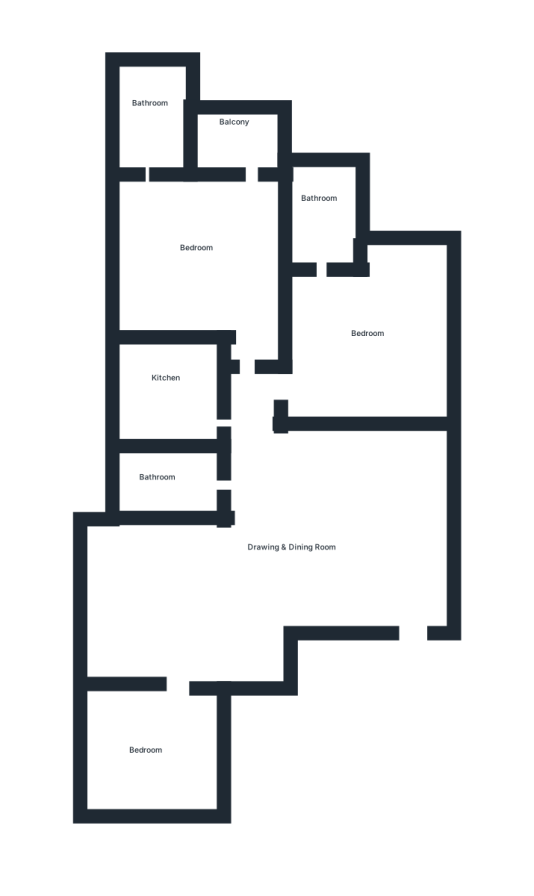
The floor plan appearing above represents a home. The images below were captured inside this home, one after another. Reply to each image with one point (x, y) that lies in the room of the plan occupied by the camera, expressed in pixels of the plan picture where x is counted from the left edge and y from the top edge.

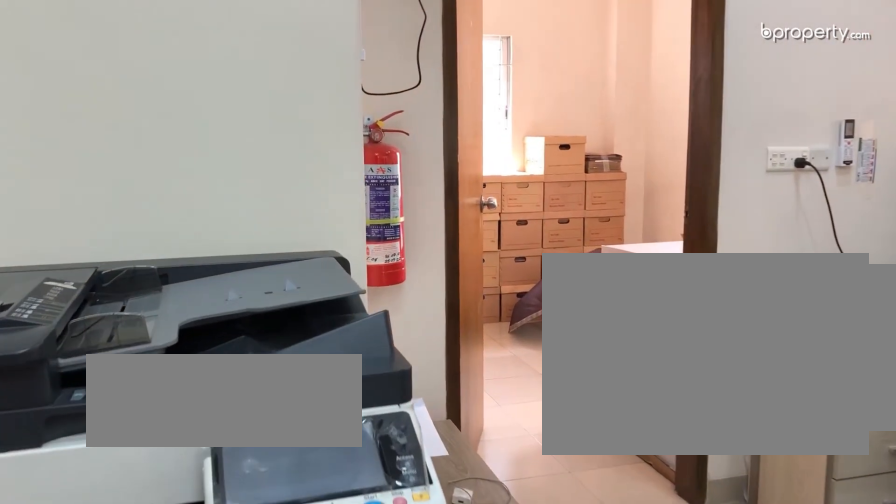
(298, 532)
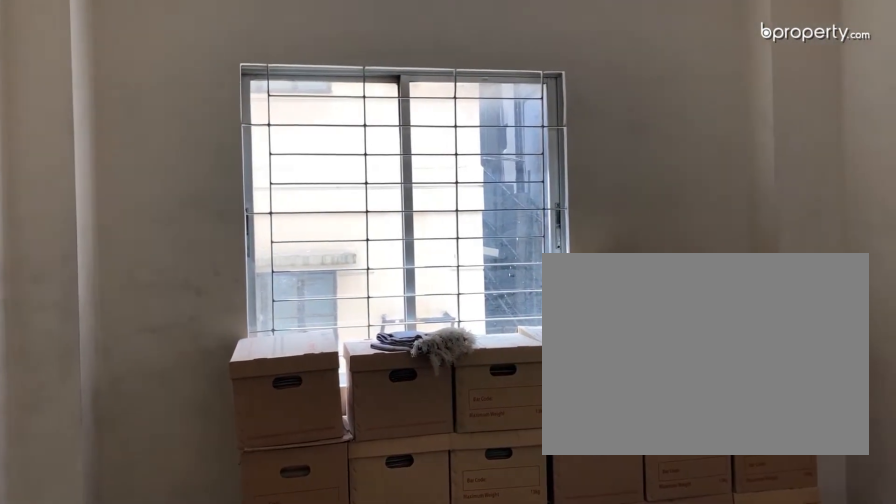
(161, 749)
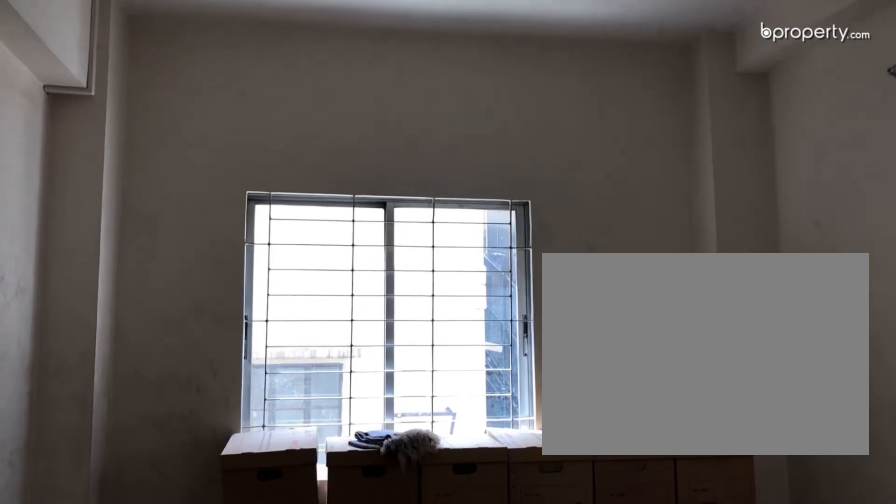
(160, 749)
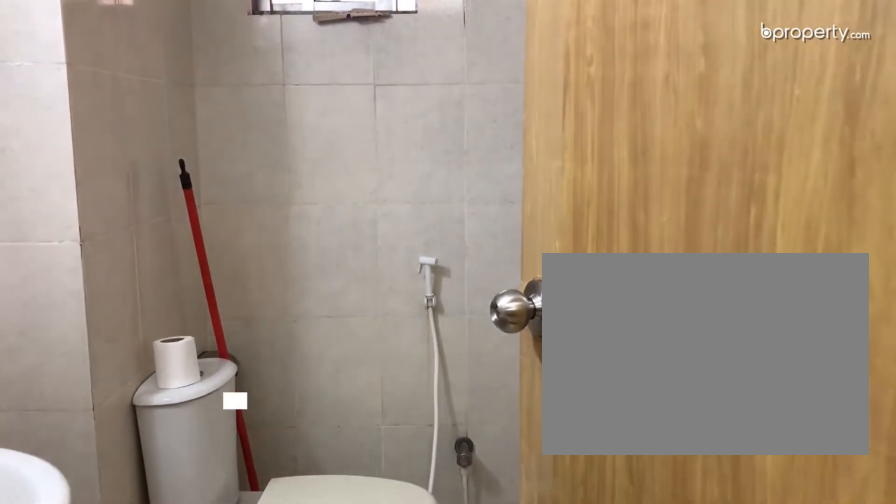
(246, 478)
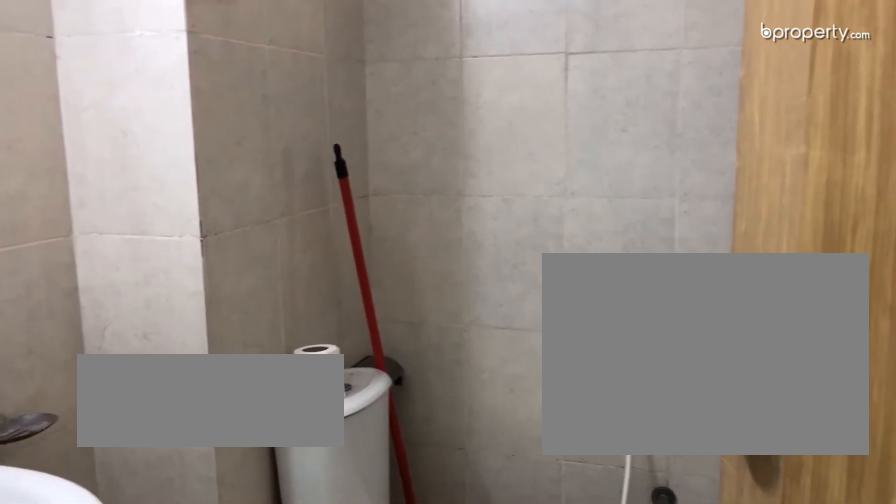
(180, 491)
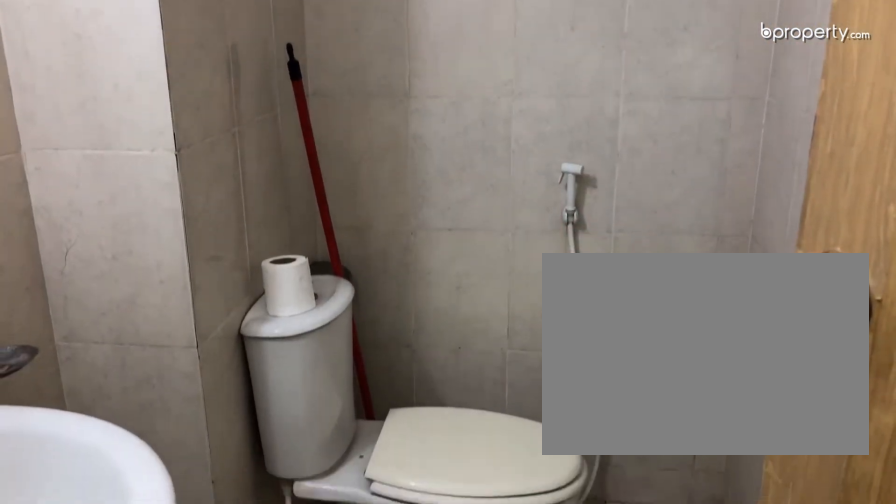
(180, 491)
